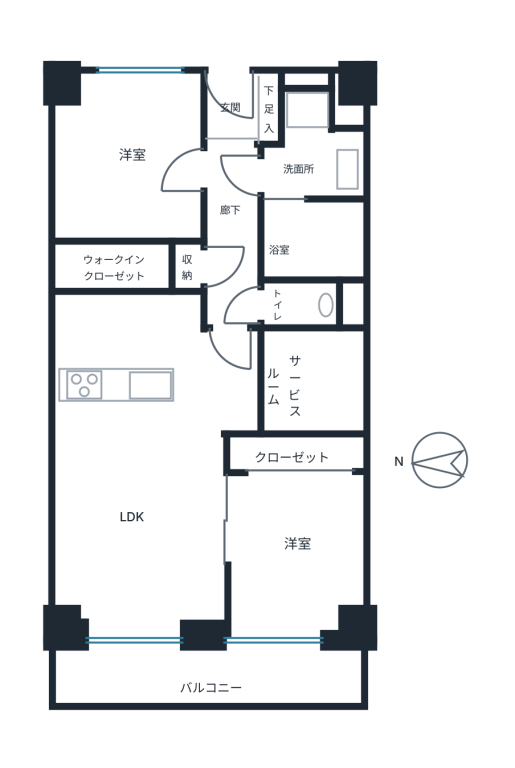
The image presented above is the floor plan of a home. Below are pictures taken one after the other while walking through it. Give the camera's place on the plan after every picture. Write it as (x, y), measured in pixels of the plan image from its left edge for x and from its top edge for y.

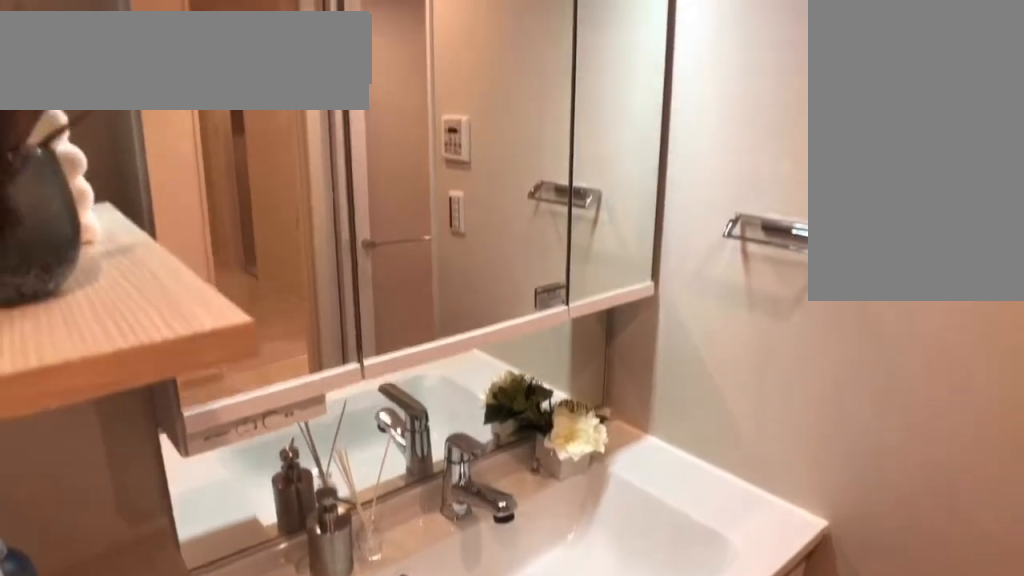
(313, 200)
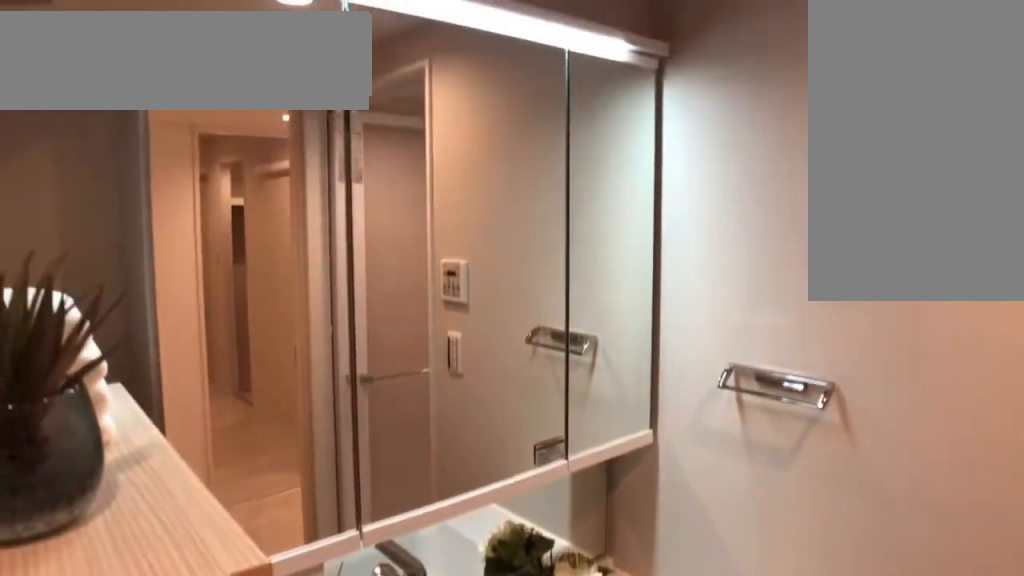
(313, 199)
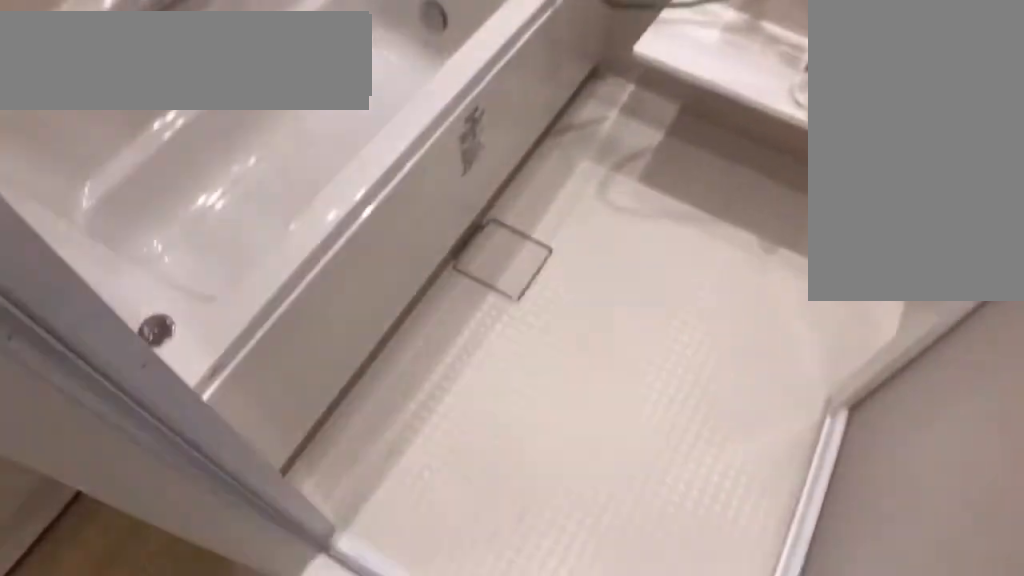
(313, 200)
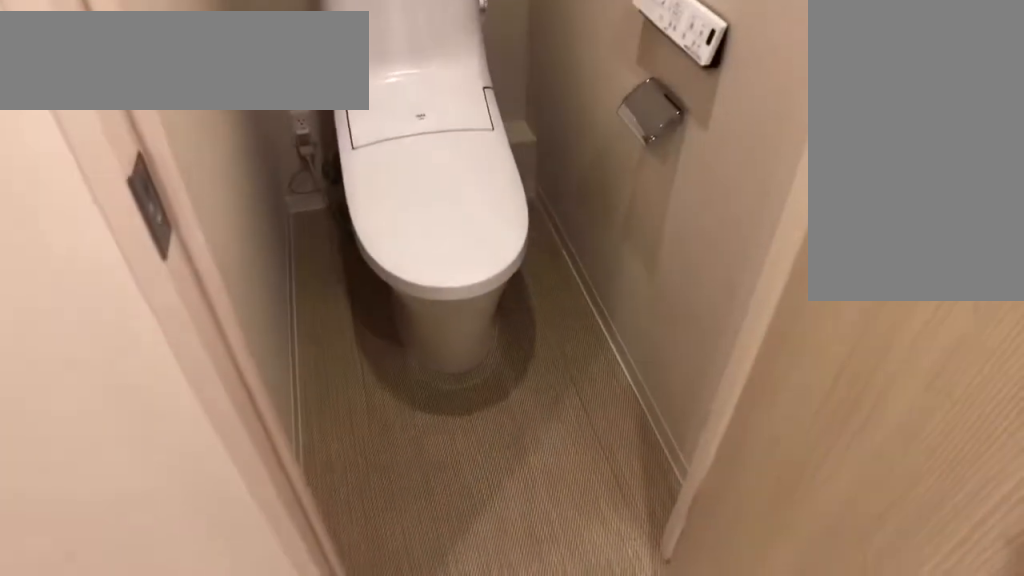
(296, 290)
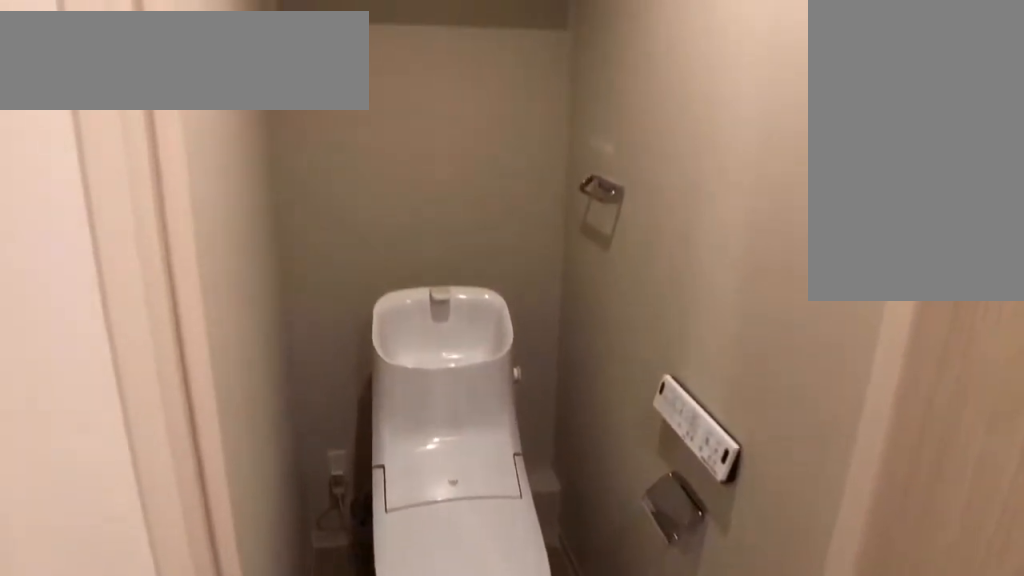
(296, 290)
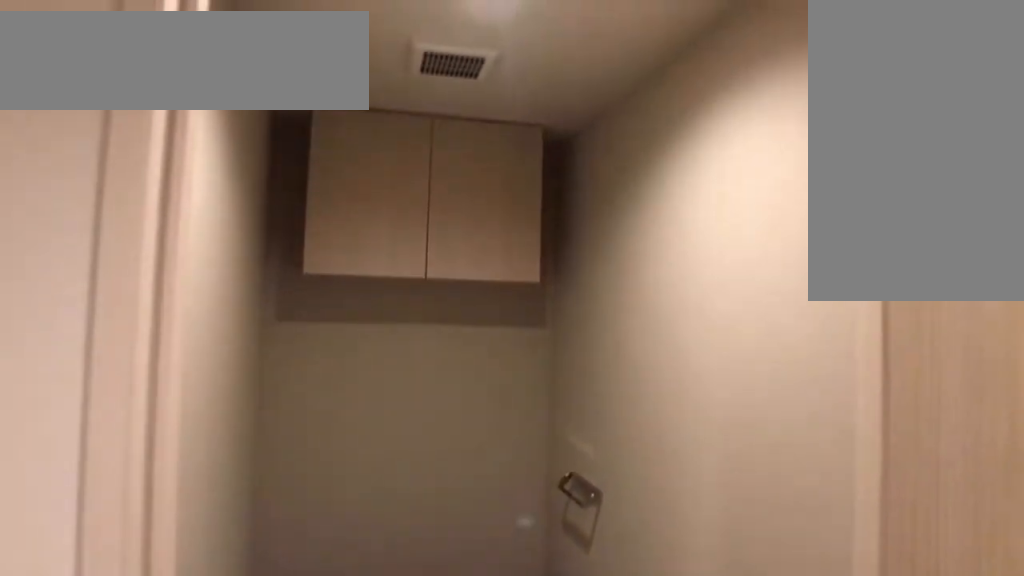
(296, 290)
